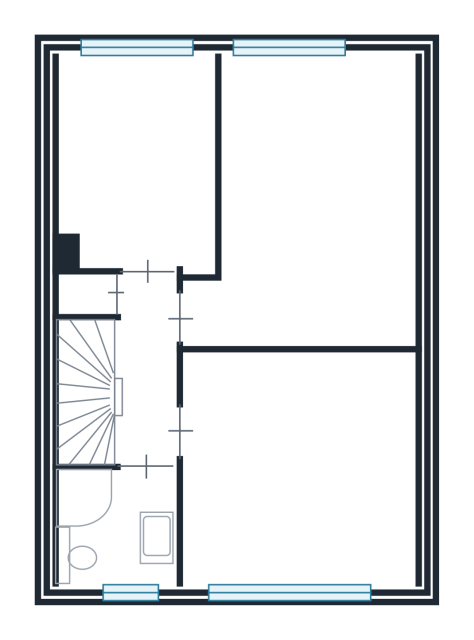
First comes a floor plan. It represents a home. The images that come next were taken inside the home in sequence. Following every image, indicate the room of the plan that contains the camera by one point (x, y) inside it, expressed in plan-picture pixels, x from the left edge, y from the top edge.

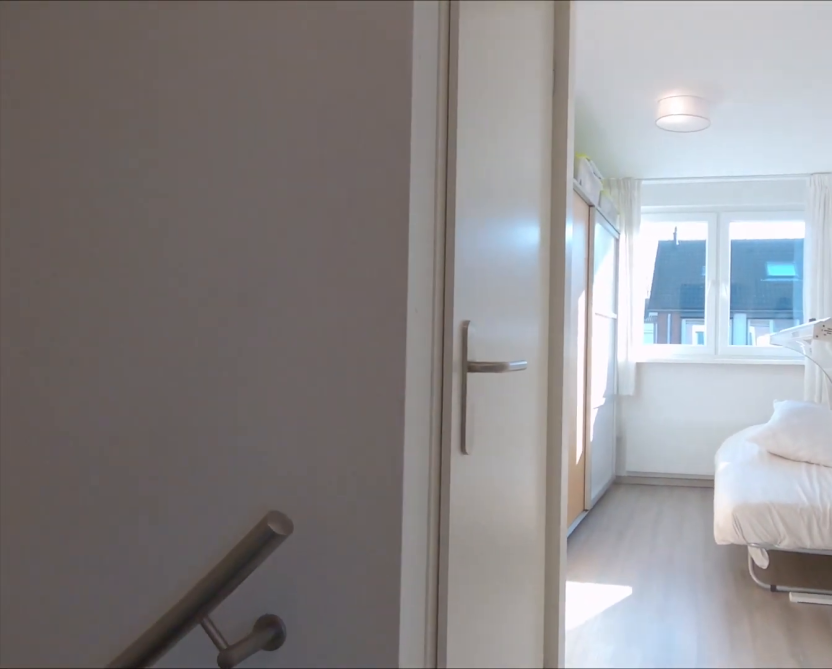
(145, 370)
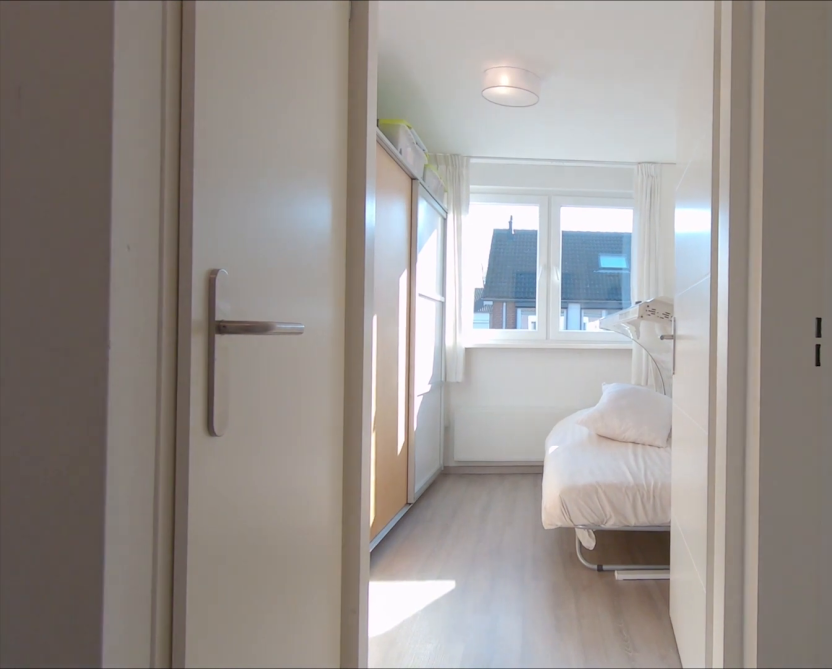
(145, 370)
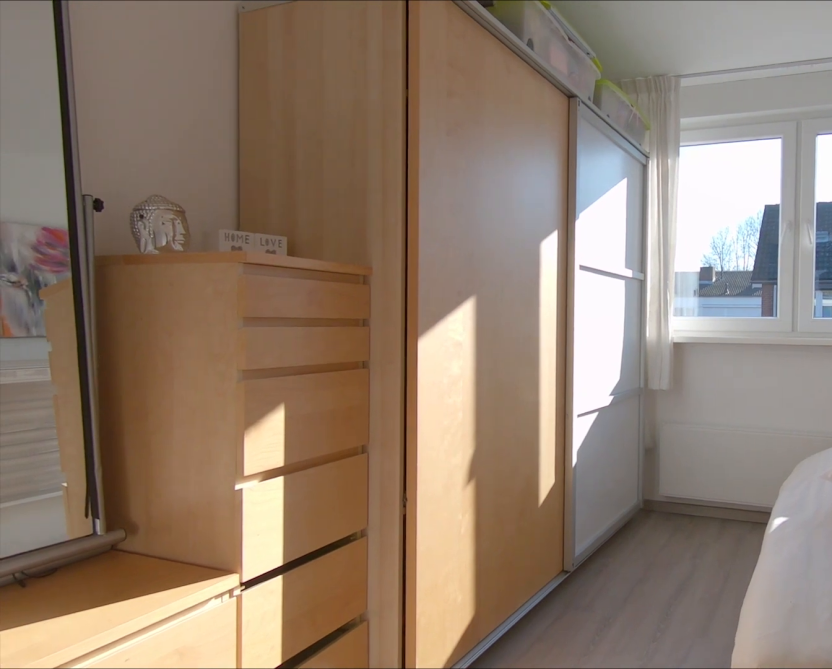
(135, 160)
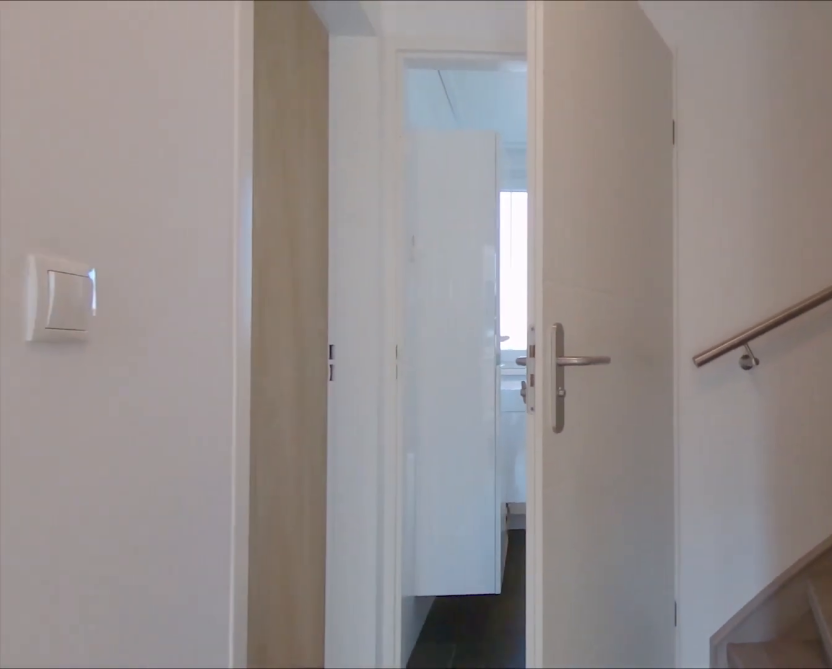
(145, 369)
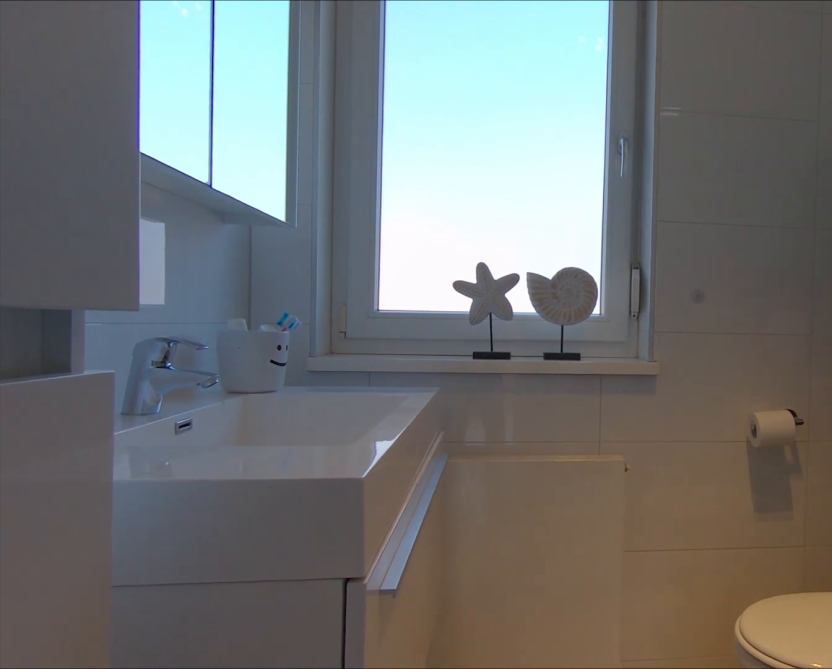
(124, 529)
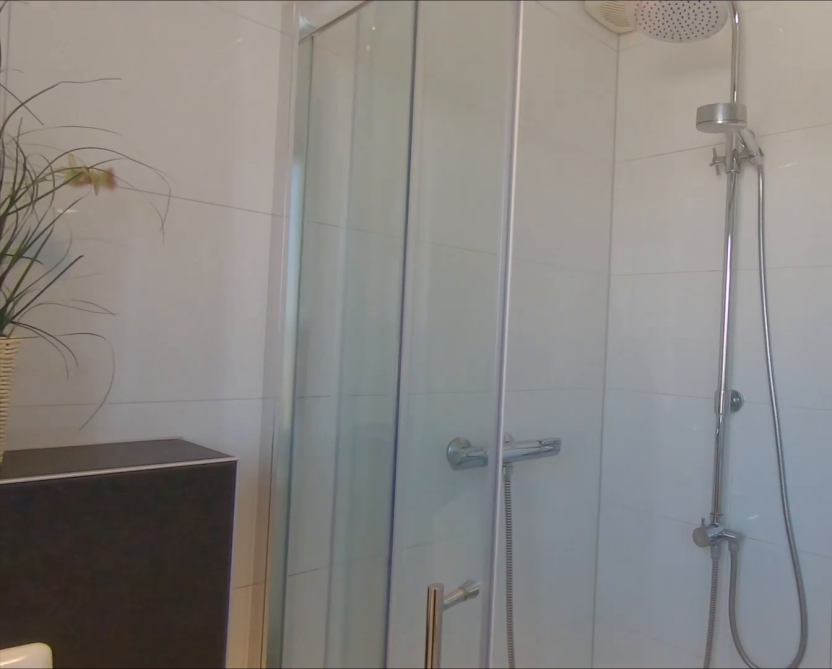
(124, 529)
